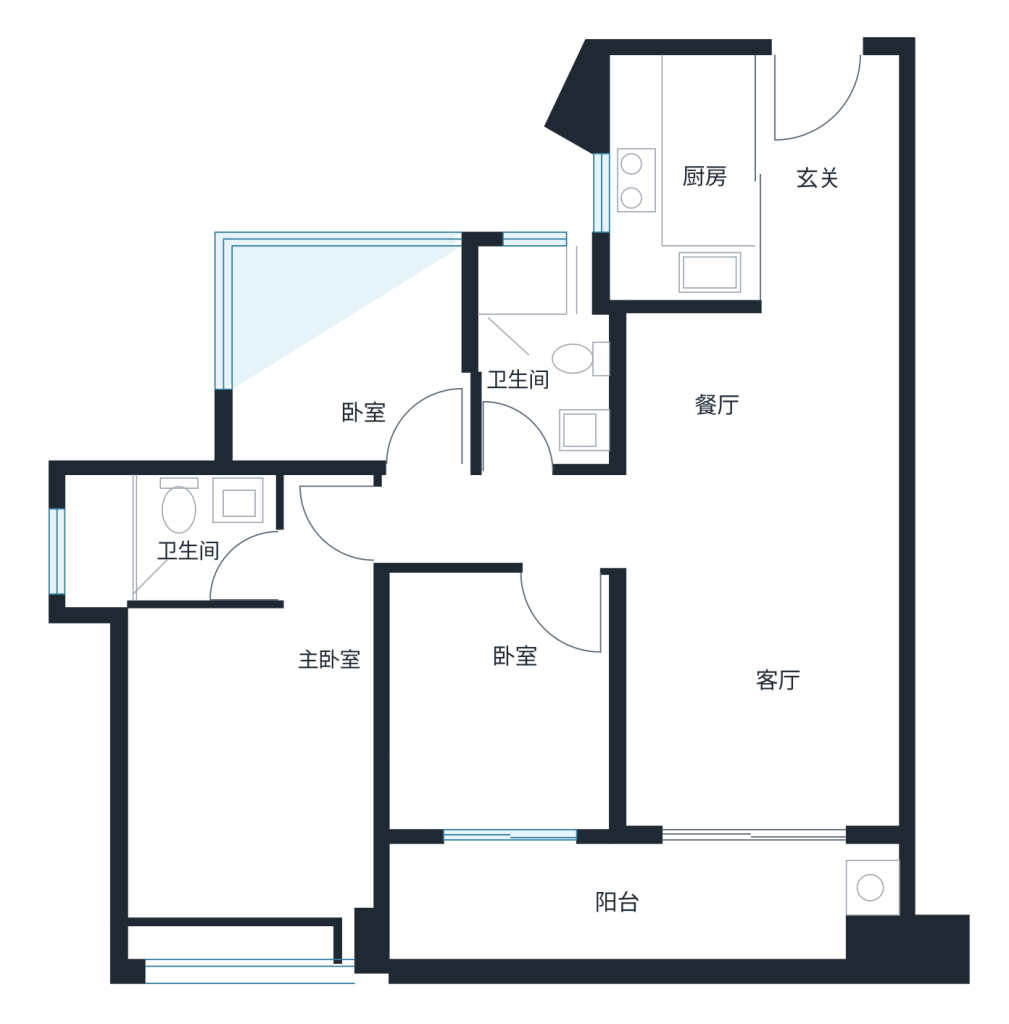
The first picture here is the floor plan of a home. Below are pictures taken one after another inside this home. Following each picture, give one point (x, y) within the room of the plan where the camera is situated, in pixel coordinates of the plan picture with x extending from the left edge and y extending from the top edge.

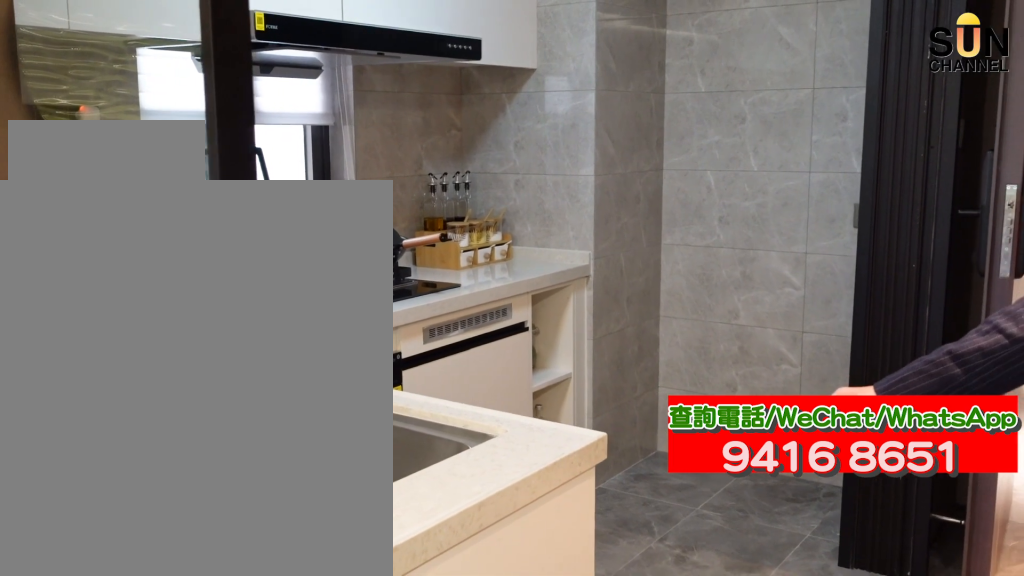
(690, 177)
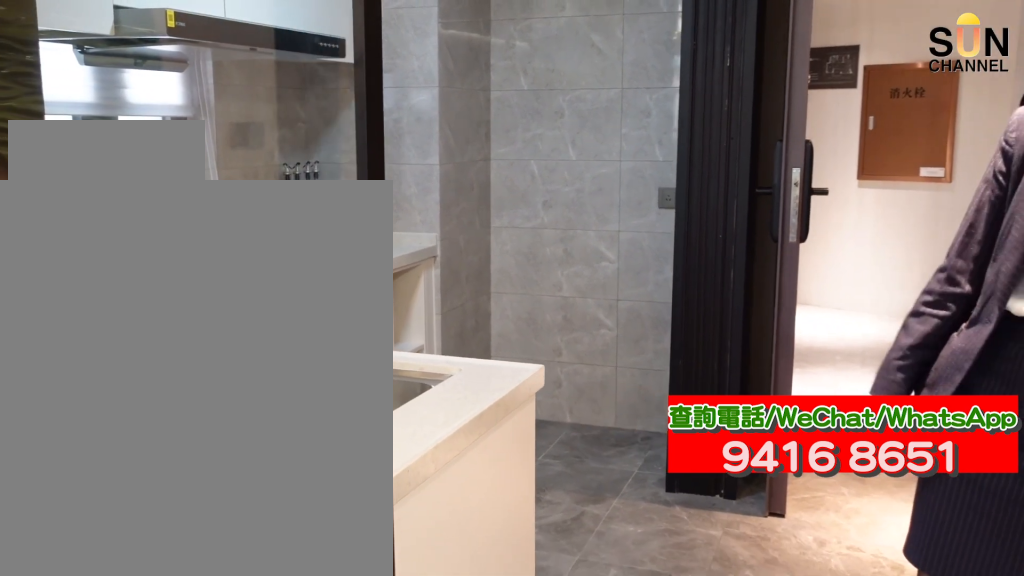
(690, 177)
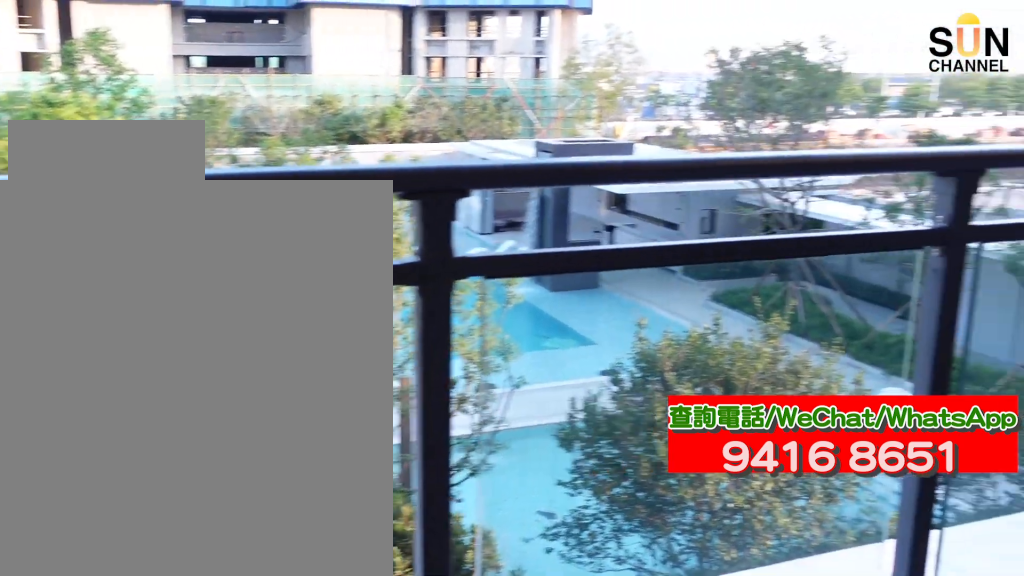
(639, 909)
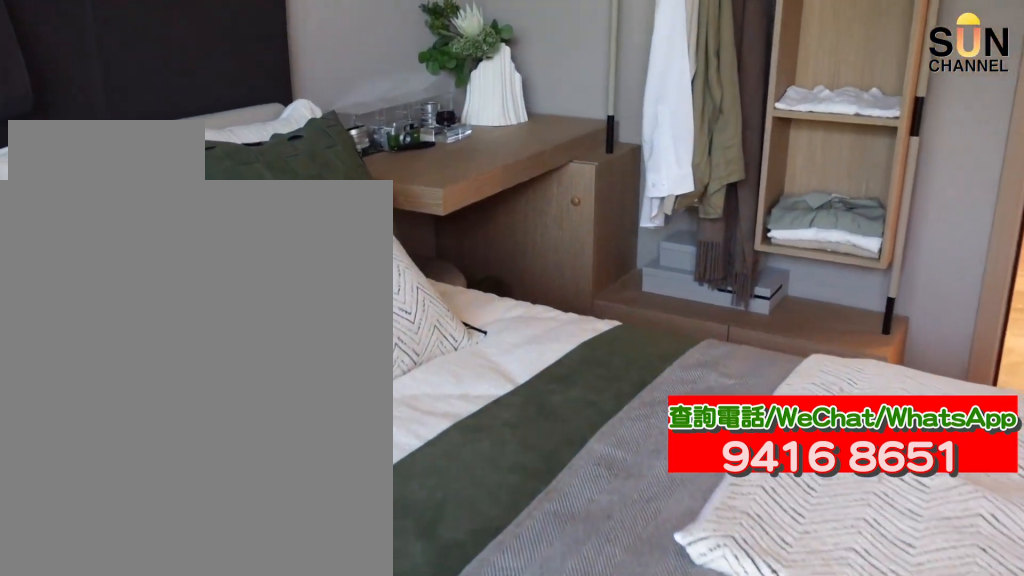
(505, 708)
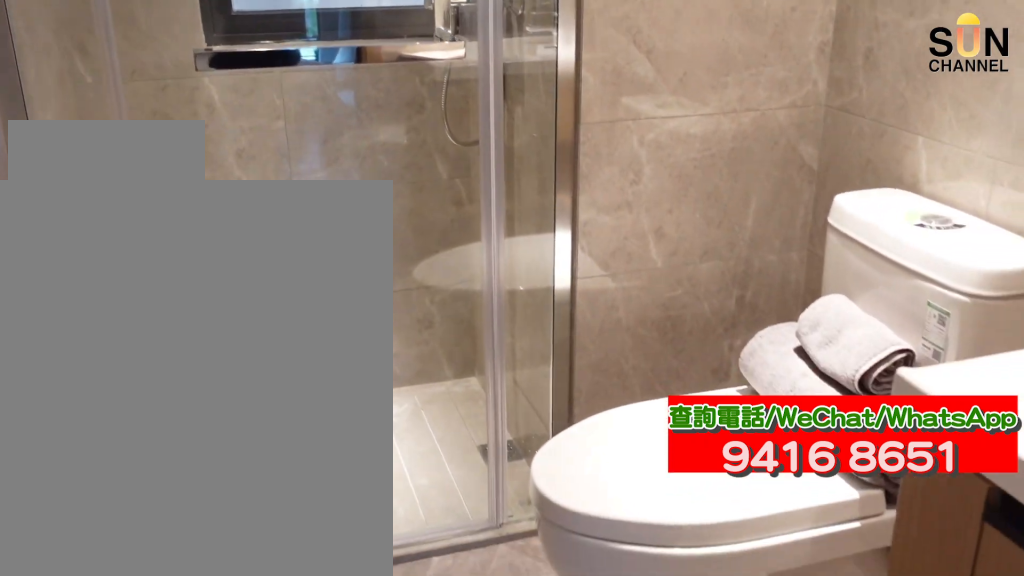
(544, 356)
